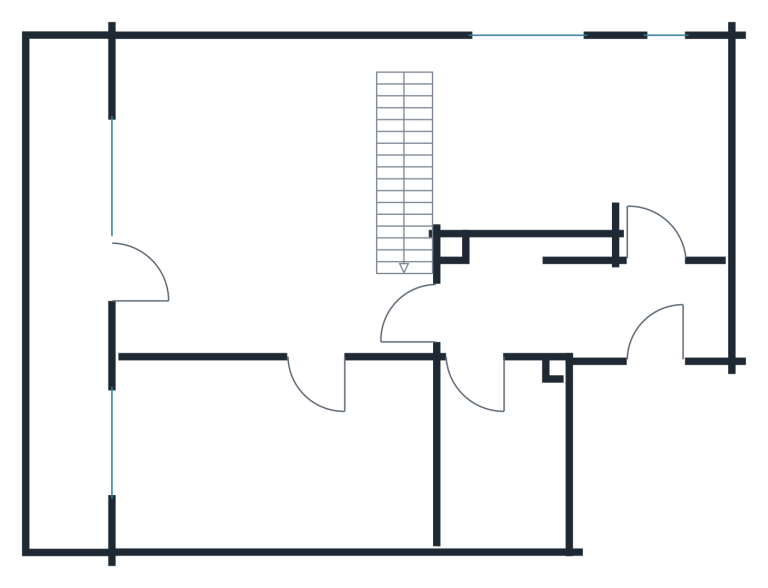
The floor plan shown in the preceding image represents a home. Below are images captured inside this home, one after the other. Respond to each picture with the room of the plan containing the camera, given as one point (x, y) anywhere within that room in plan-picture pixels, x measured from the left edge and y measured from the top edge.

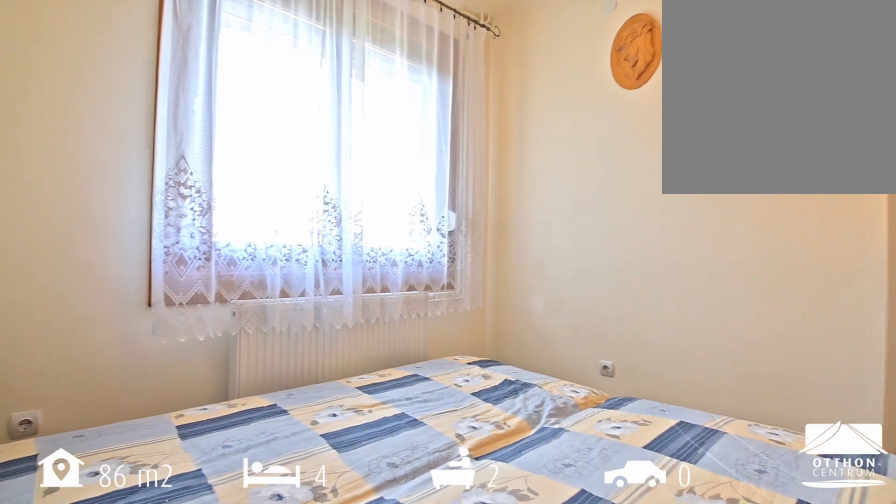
(281, 452)
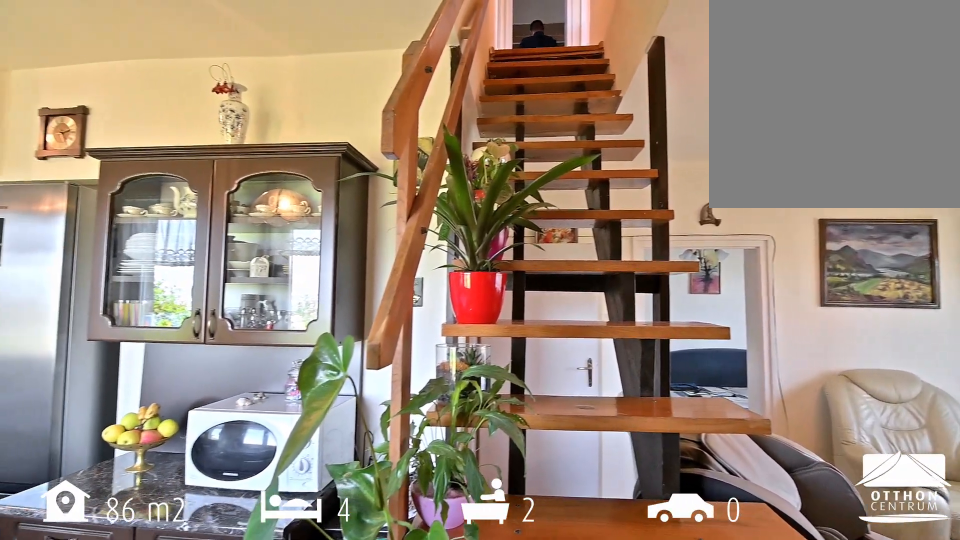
(402, 61)
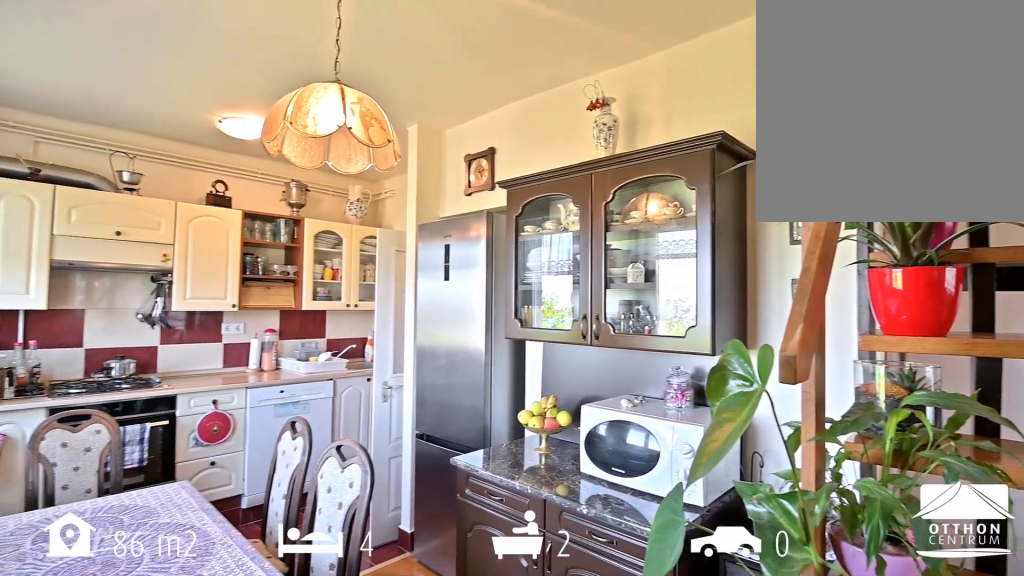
(402, 61)
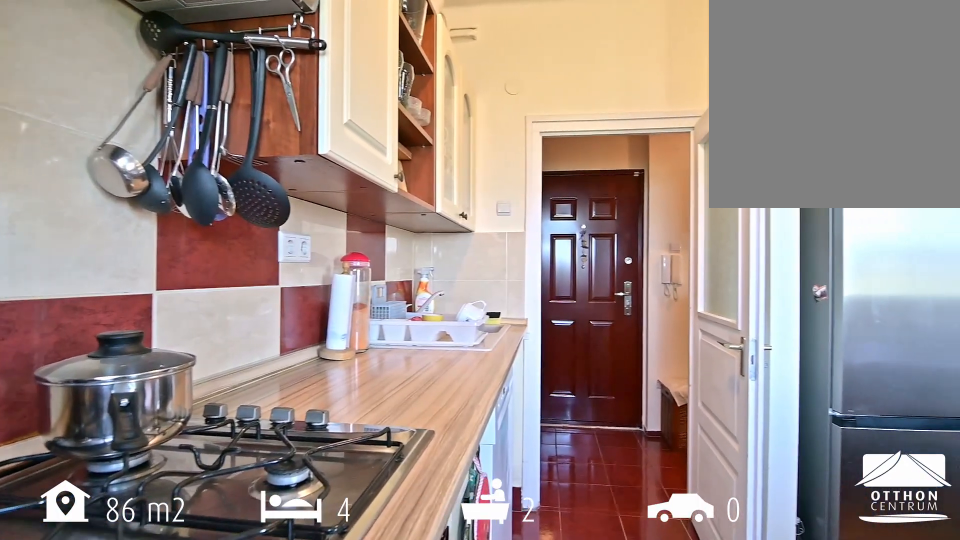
(587, 134)
